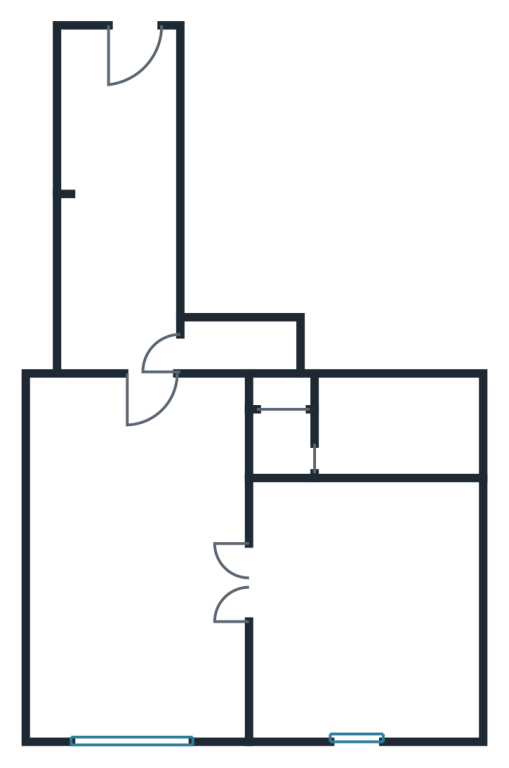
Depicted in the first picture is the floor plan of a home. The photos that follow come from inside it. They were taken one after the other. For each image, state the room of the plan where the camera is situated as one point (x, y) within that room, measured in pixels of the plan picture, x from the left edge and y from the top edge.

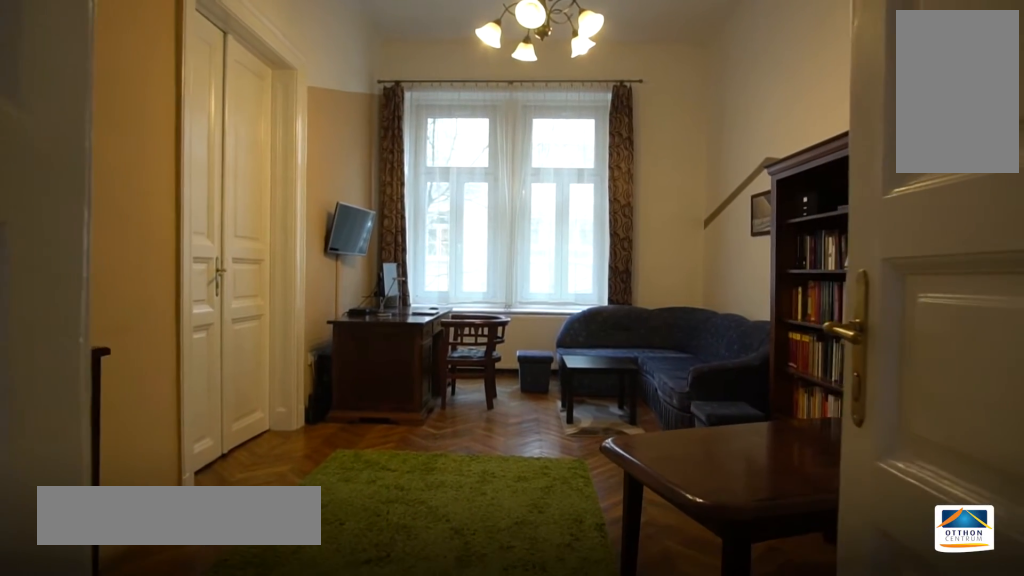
(145, 560)
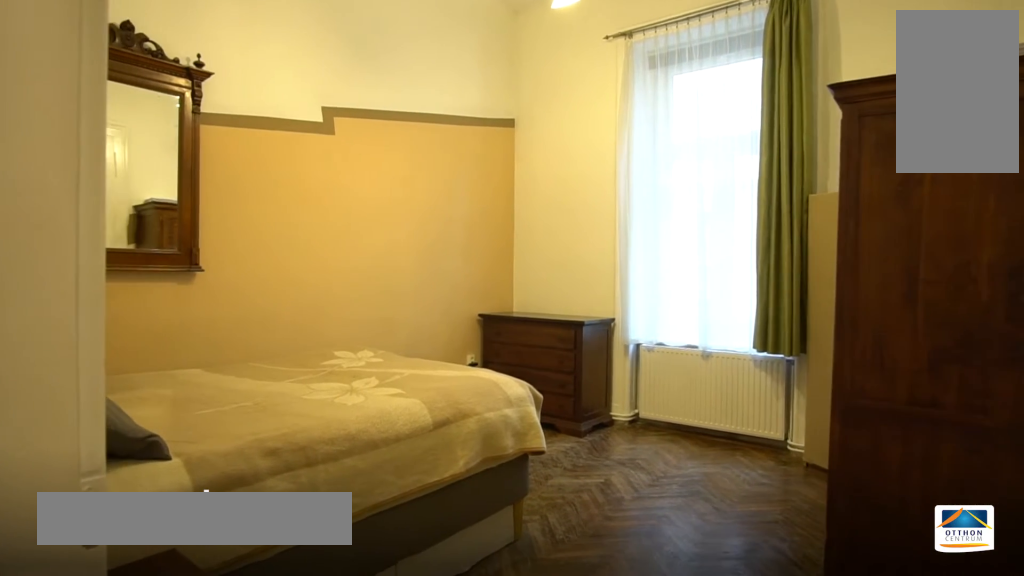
(378, 597)
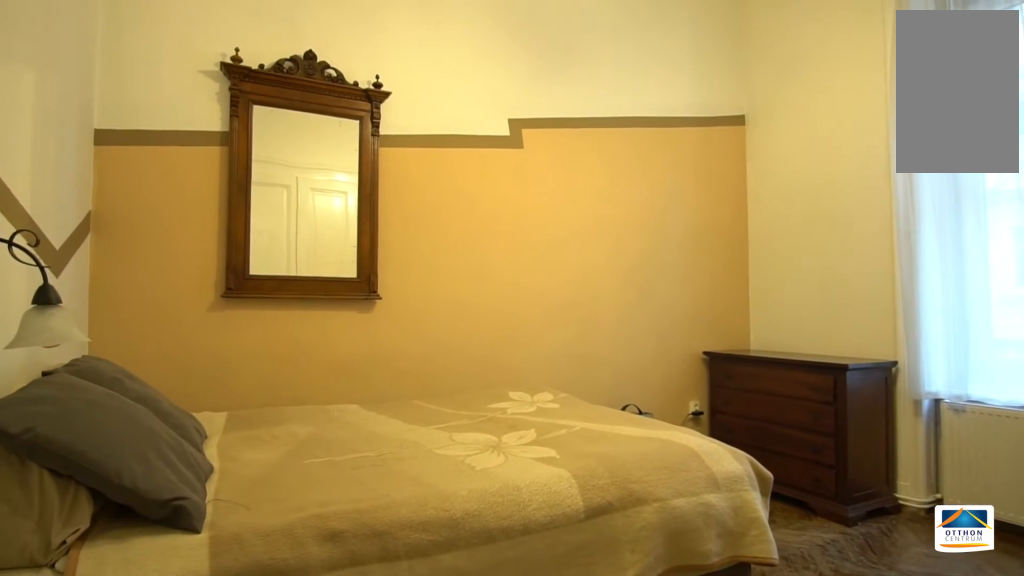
(378, 597)
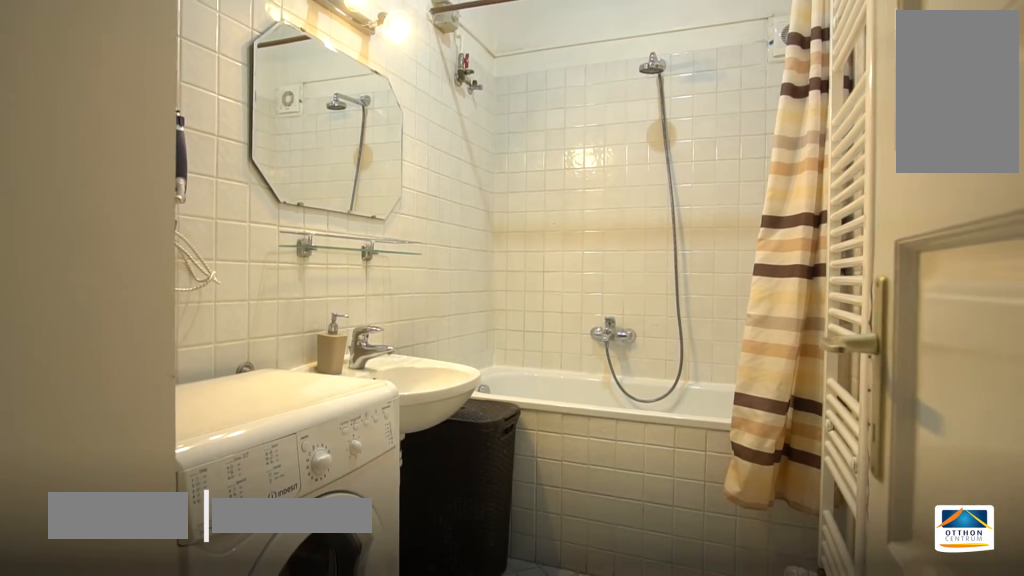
(409, 425)
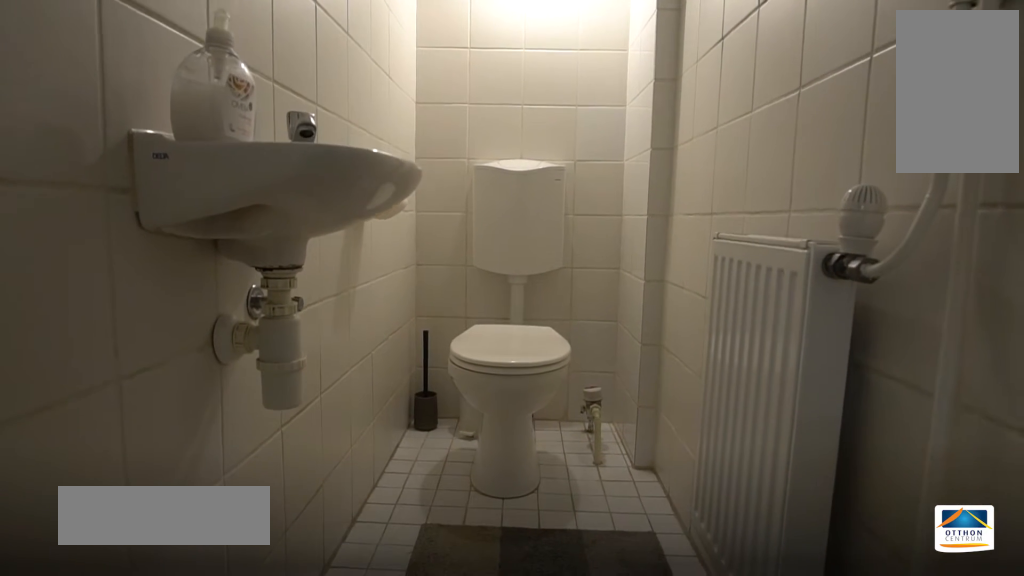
(251, 349)
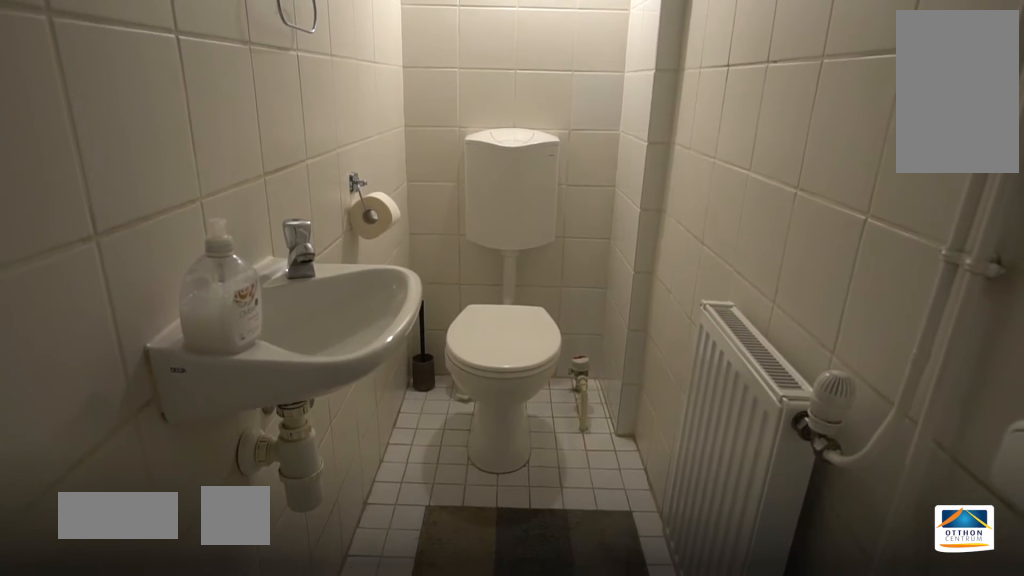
(251, 348)
